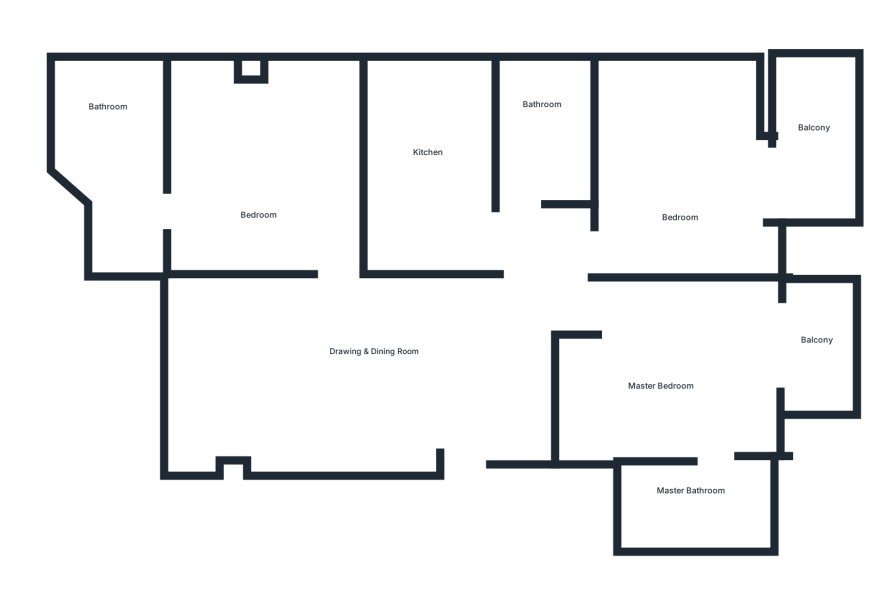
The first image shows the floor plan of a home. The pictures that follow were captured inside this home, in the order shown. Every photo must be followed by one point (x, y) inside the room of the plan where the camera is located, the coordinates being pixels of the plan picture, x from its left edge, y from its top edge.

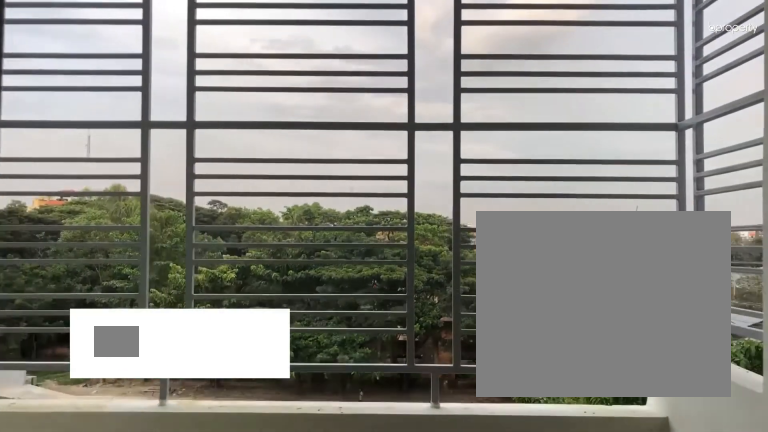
(804, 140)
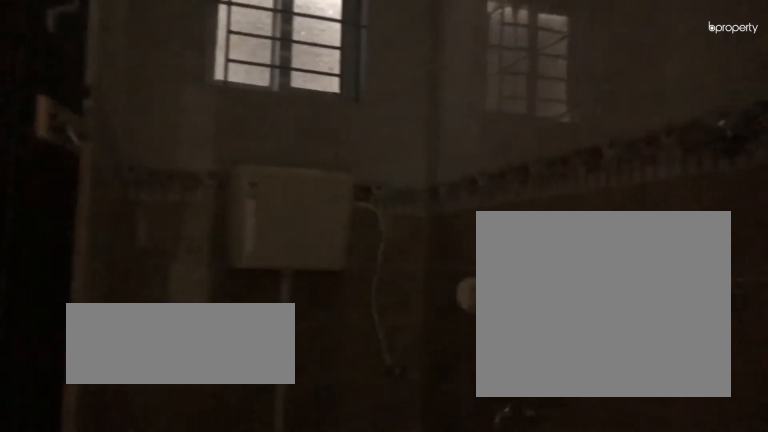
(533, 134)
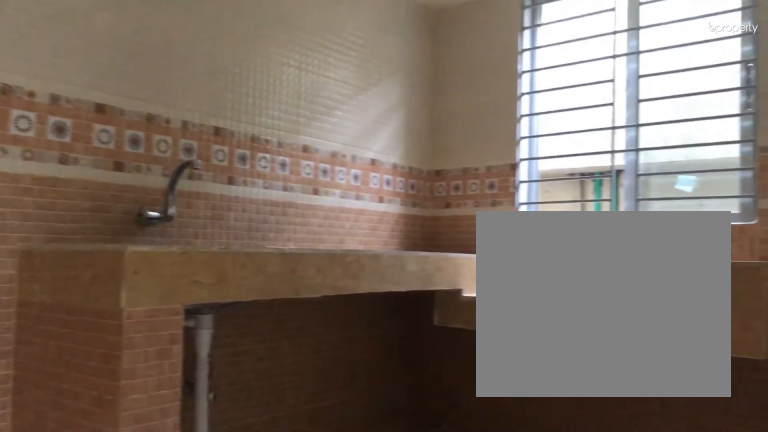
(433, 175)
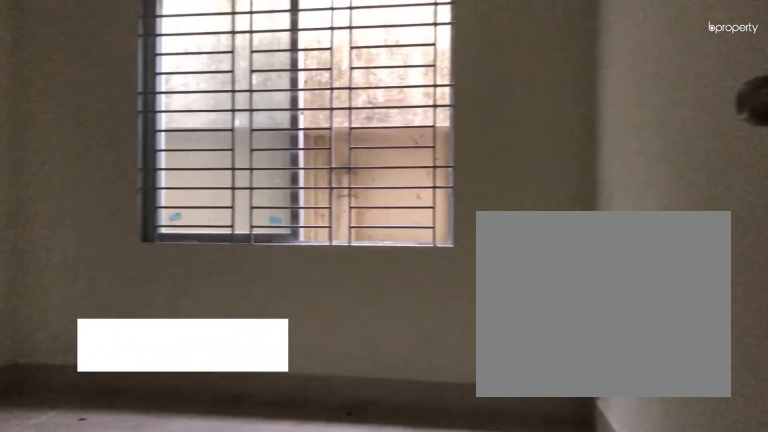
(263, 175)
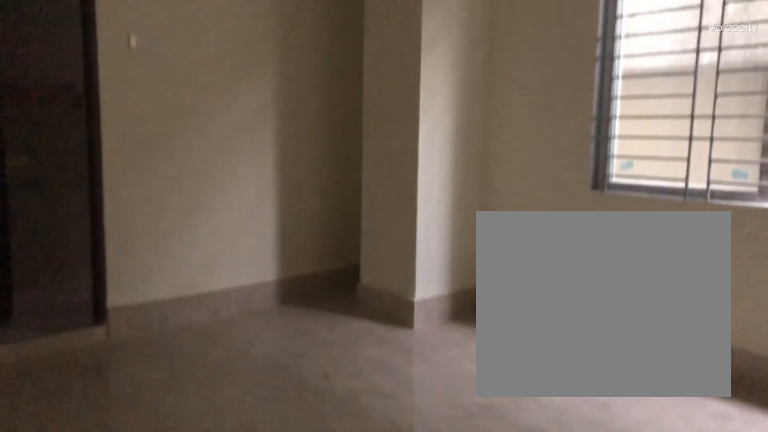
(263, 175)
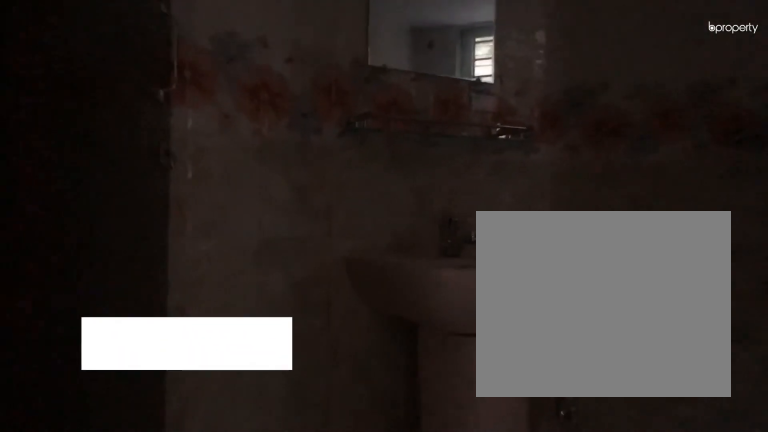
(111, 131)
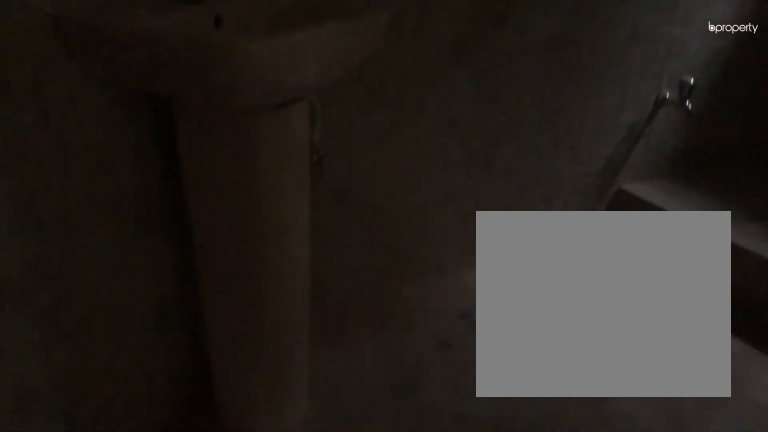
(111, 131)
